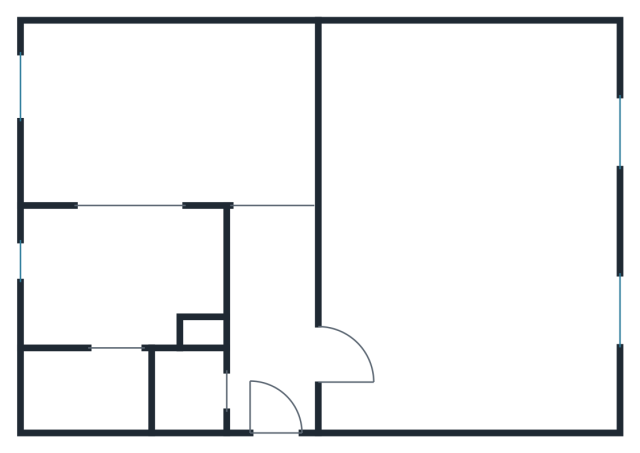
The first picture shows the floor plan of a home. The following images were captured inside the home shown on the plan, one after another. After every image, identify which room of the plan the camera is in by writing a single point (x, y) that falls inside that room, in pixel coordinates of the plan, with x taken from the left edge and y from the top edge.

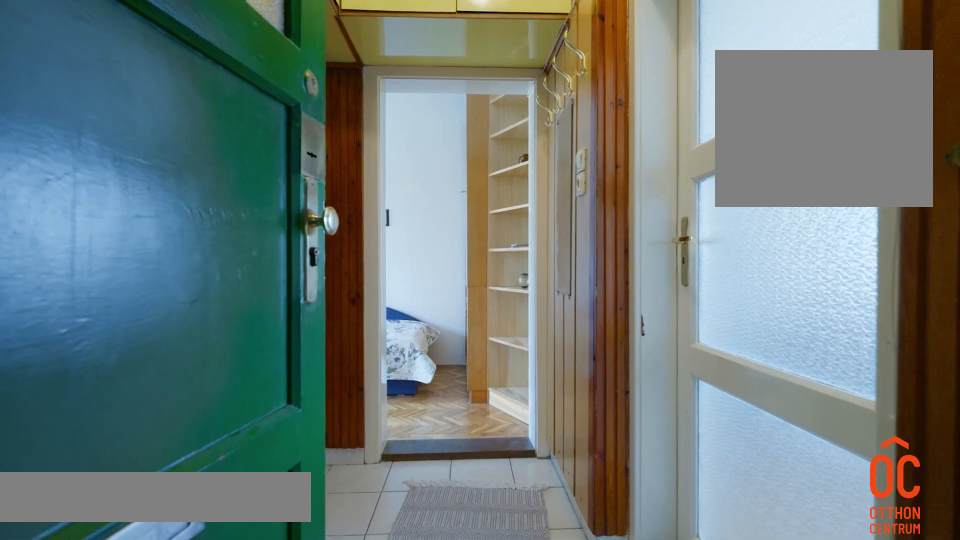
(265, 340)
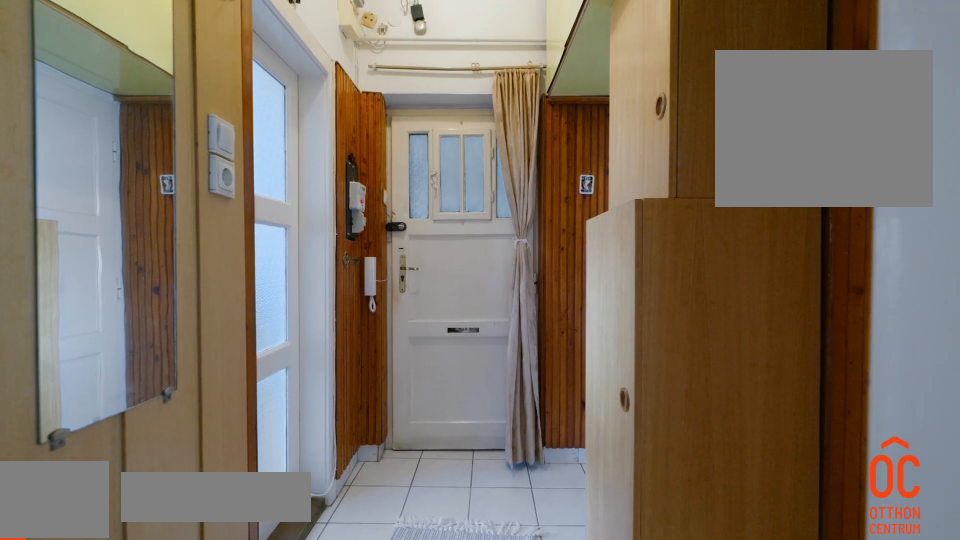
(264, 340)
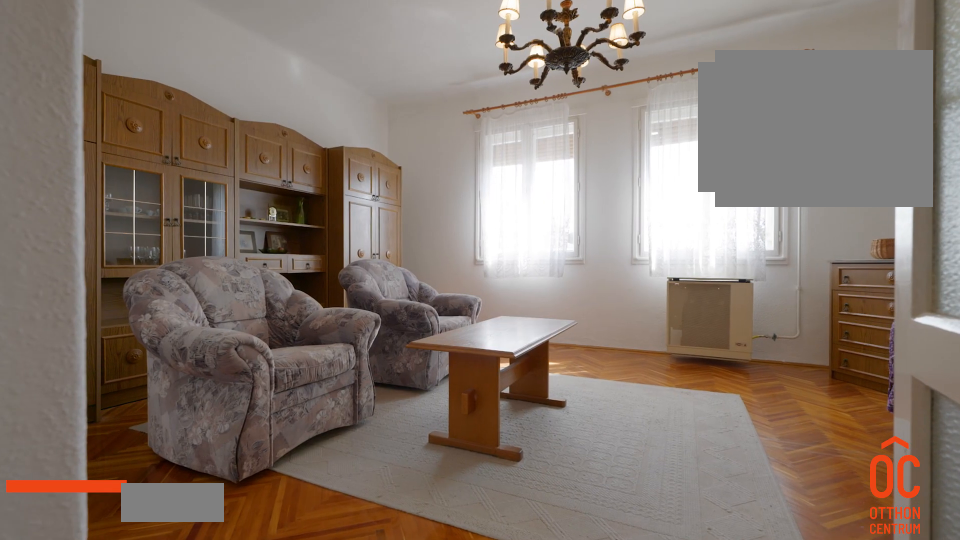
(471, 240)
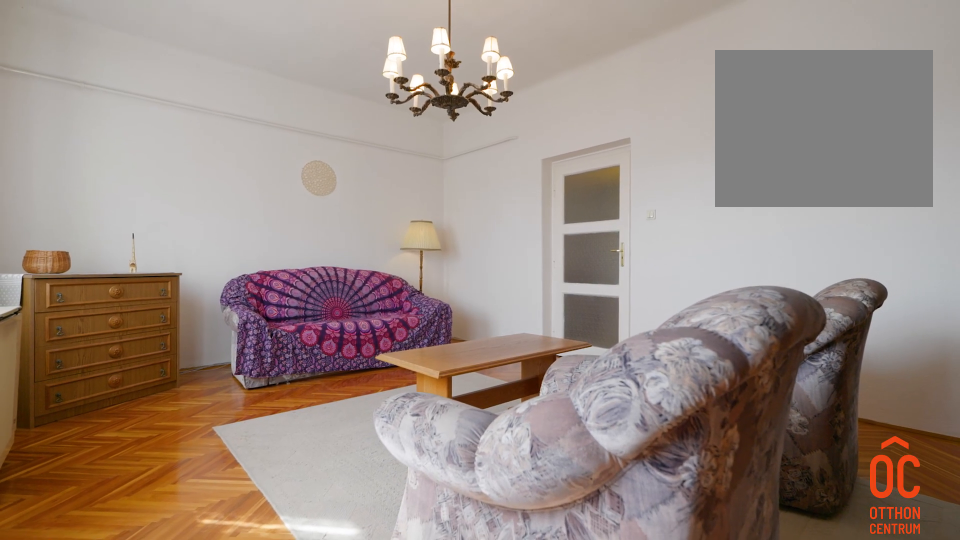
(471, 240)
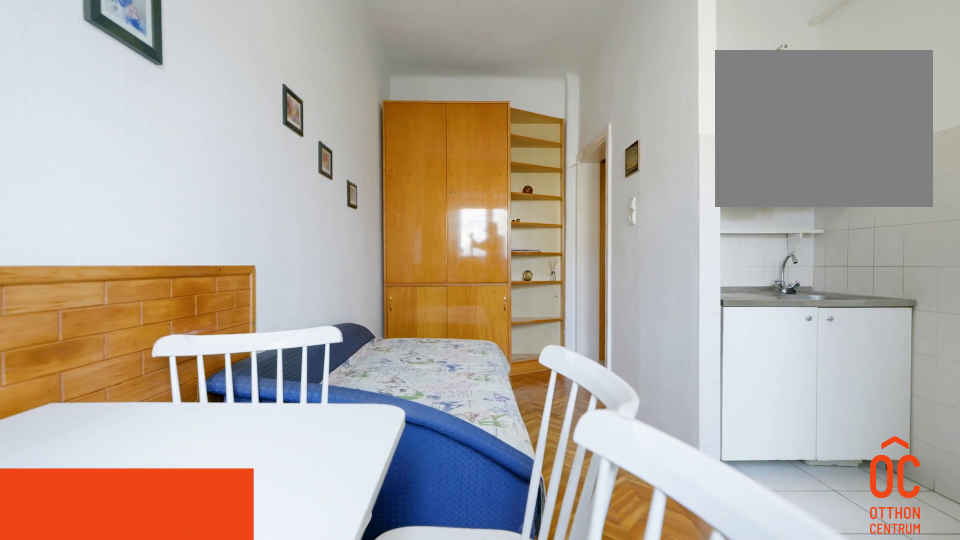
(139, 109)
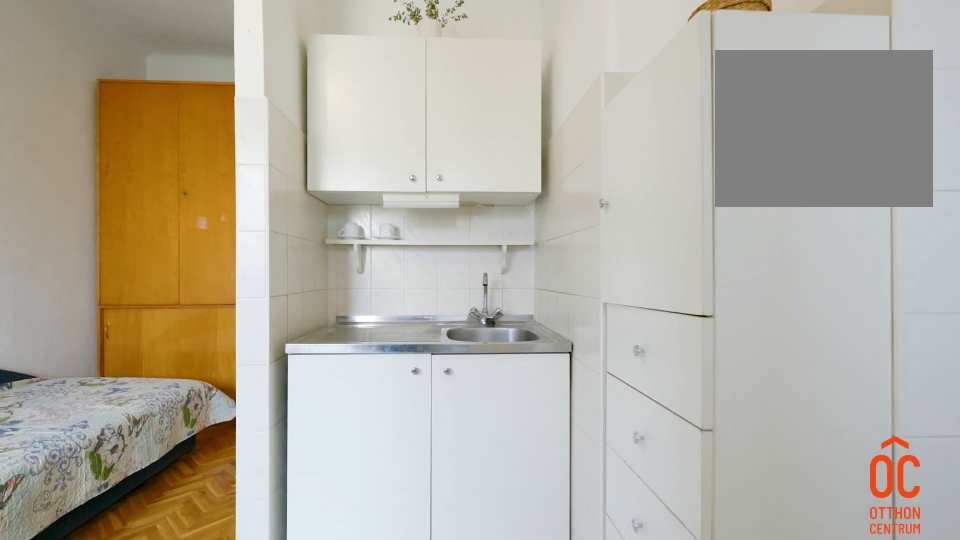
(112, 278)
